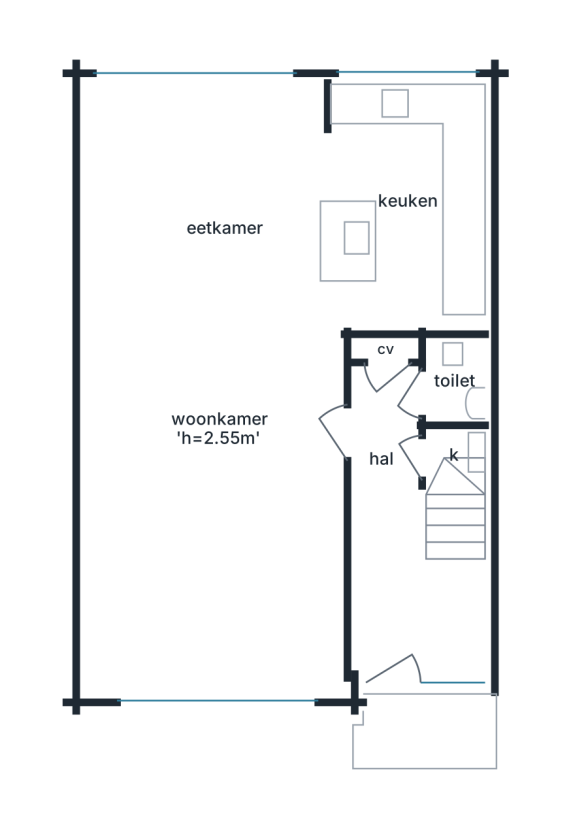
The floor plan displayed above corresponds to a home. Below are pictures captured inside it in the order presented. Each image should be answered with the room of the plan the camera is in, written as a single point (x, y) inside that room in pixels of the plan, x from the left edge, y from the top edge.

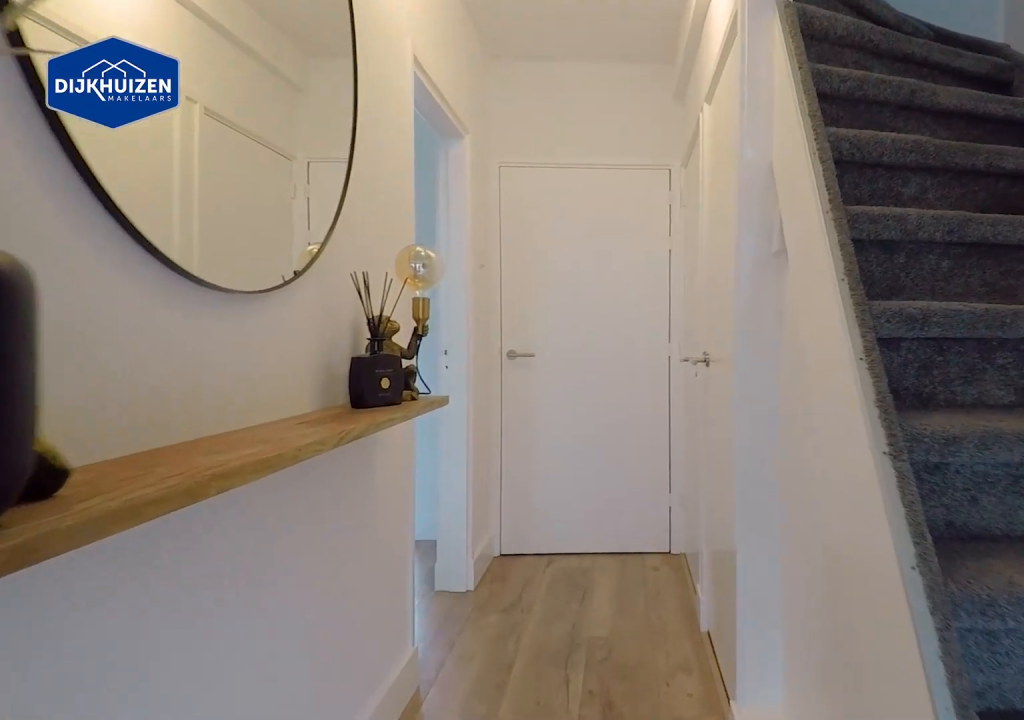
(402, 547)
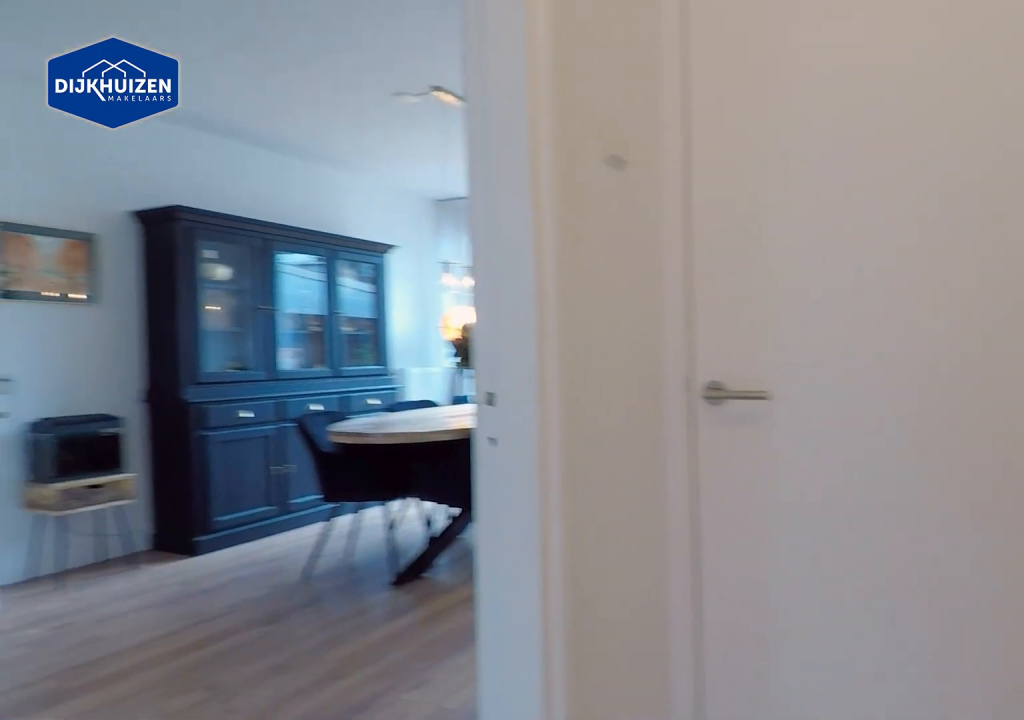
(402, 547)
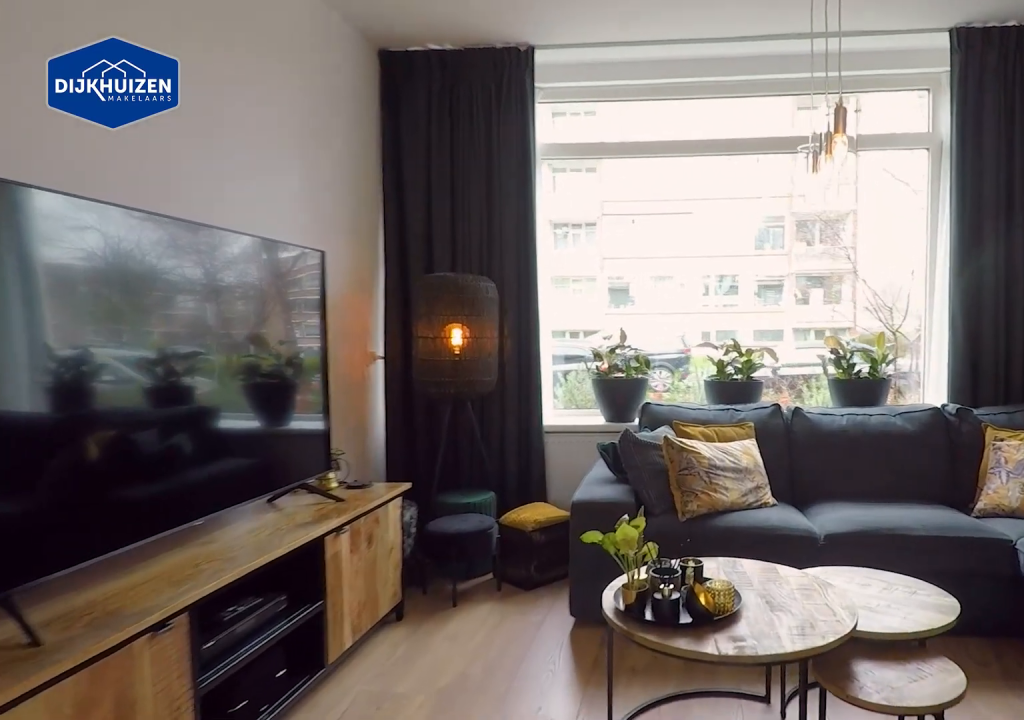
(204, 417)
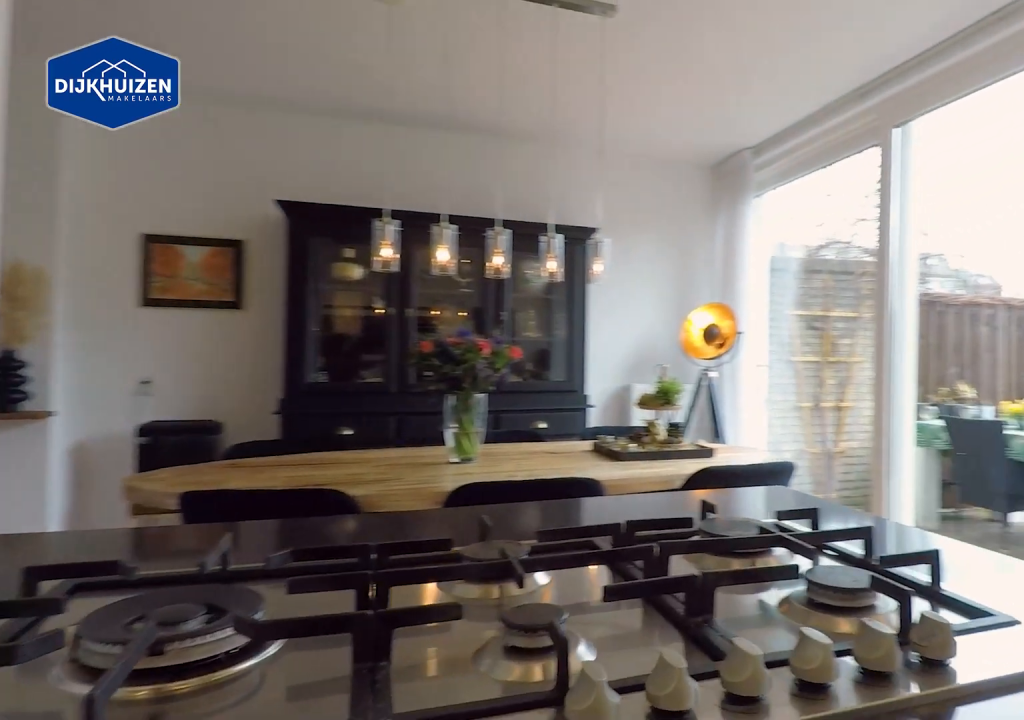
(402, 206)
